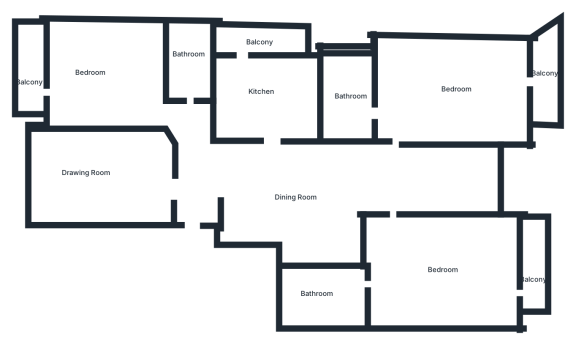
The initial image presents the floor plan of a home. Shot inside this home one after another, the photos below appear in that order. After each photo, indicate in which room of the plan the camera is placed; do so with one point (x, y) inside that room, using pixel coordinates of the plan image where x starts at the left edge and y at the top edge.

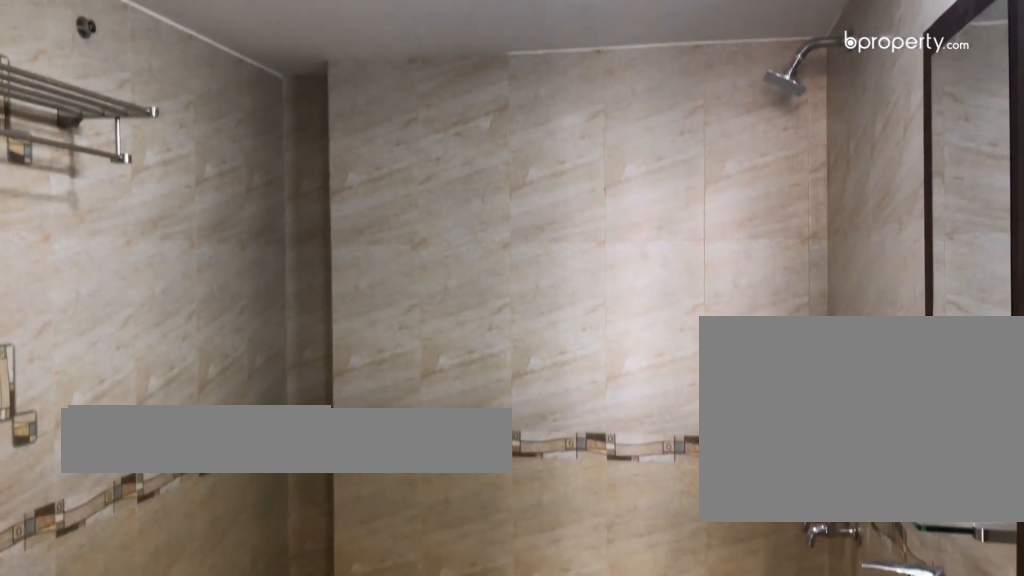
(325, 296)
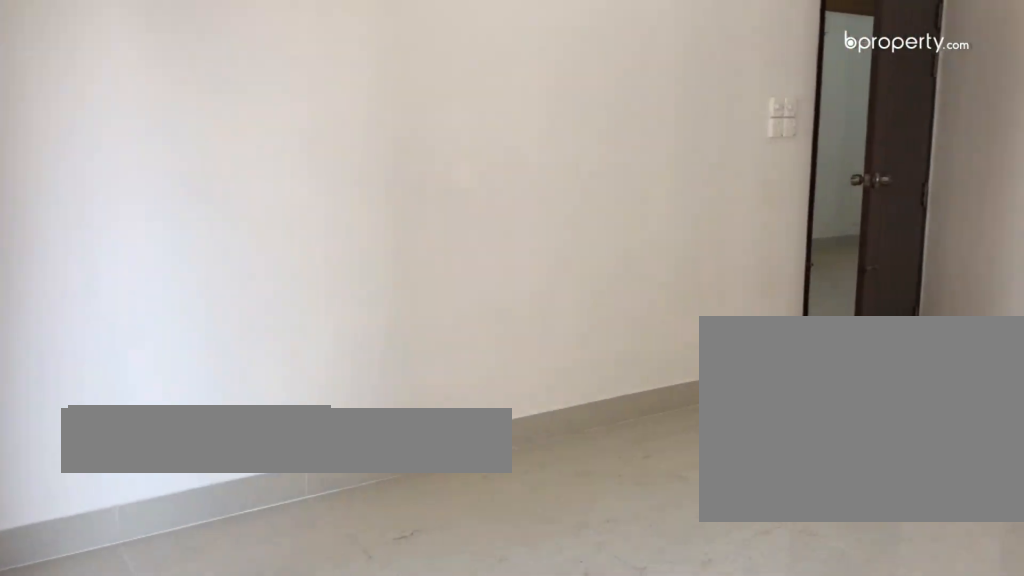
(446, 89)
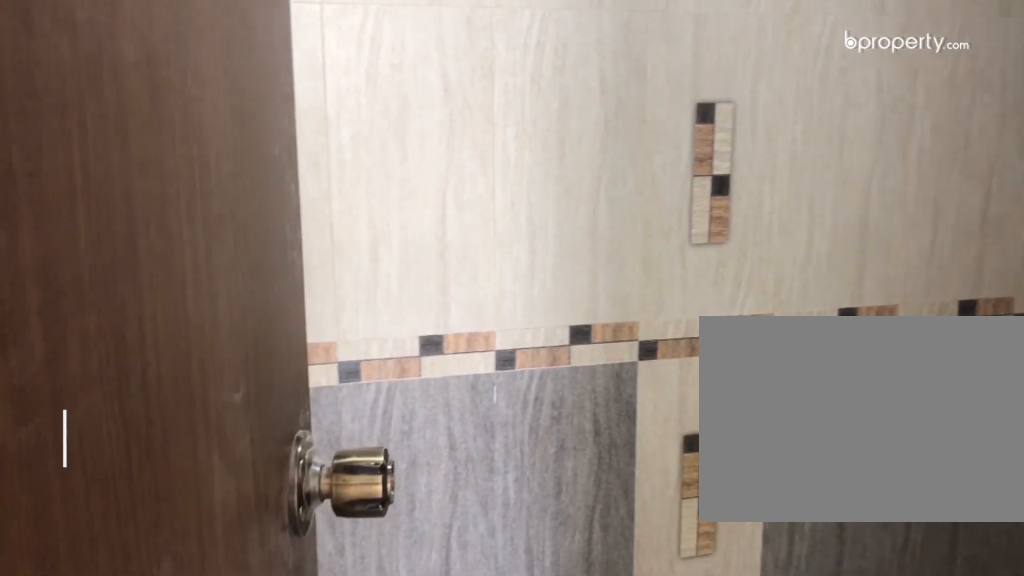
(349, 105)
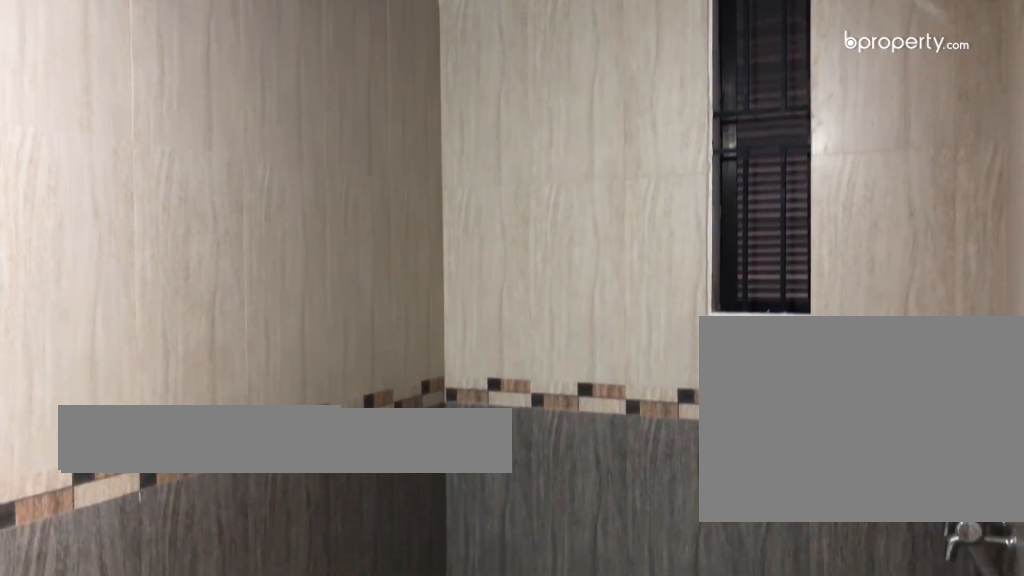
(357, 111)
